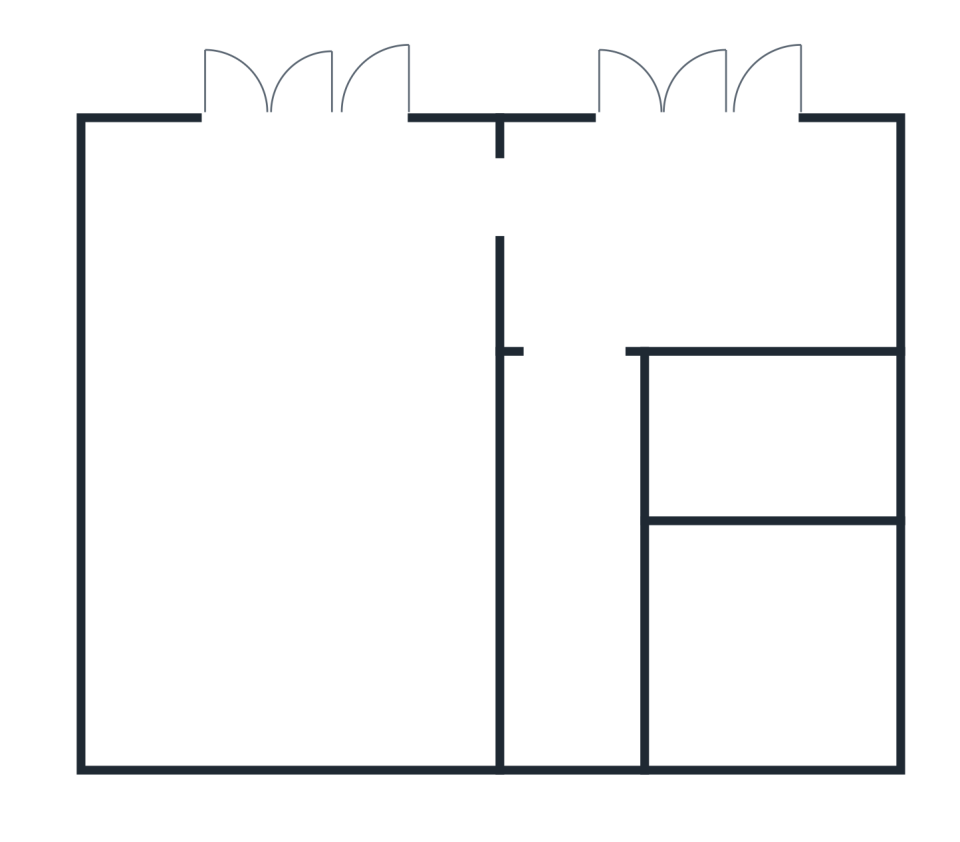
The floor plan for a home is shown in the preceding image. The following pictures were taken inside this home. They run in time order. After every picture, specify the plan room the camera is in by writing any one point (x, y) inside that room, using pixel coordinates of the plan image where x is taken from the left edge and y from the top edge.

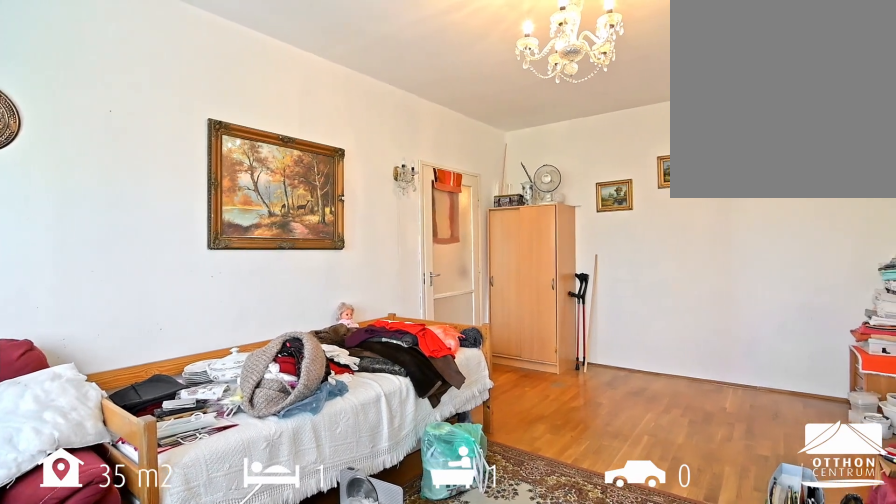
(299, 438)
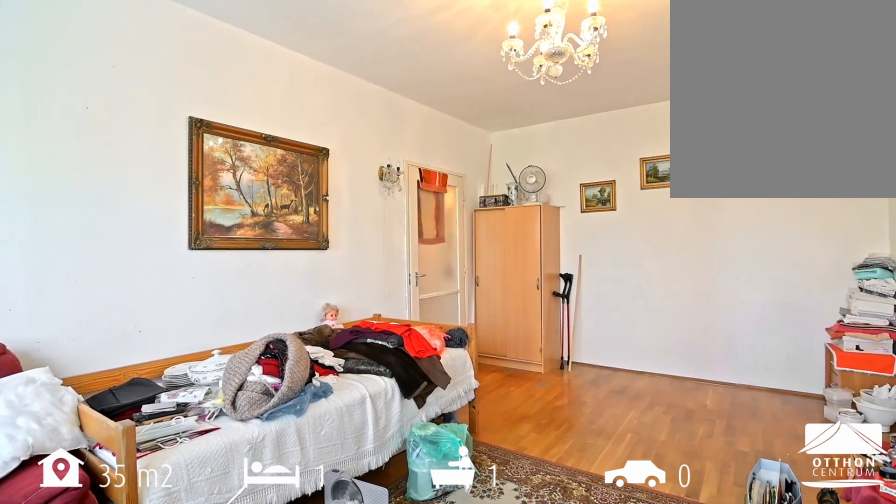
(299, 438)
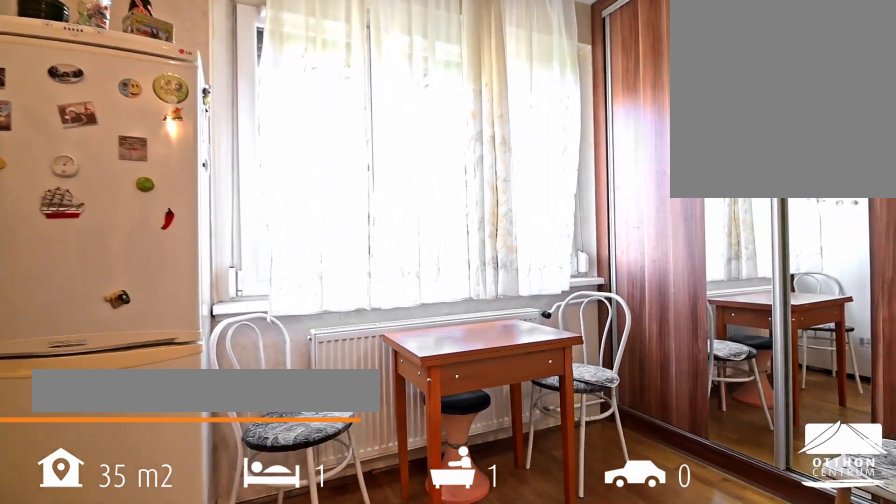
(709, 250)
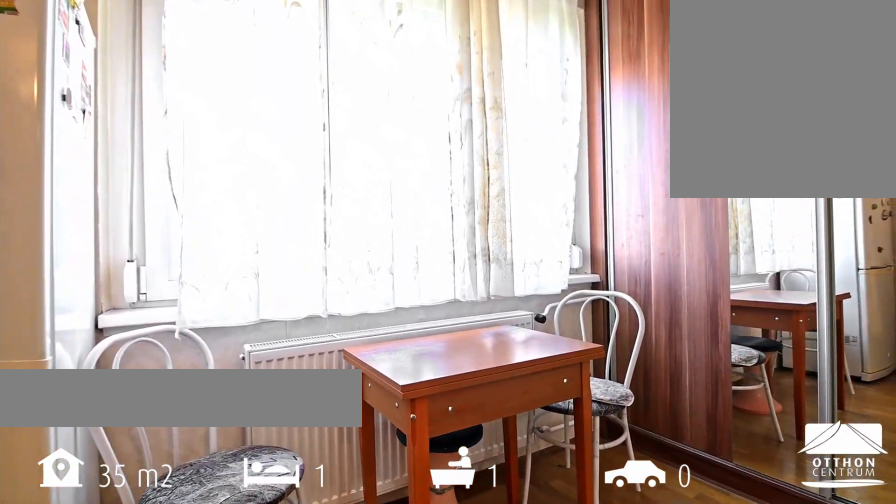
(709, 250)
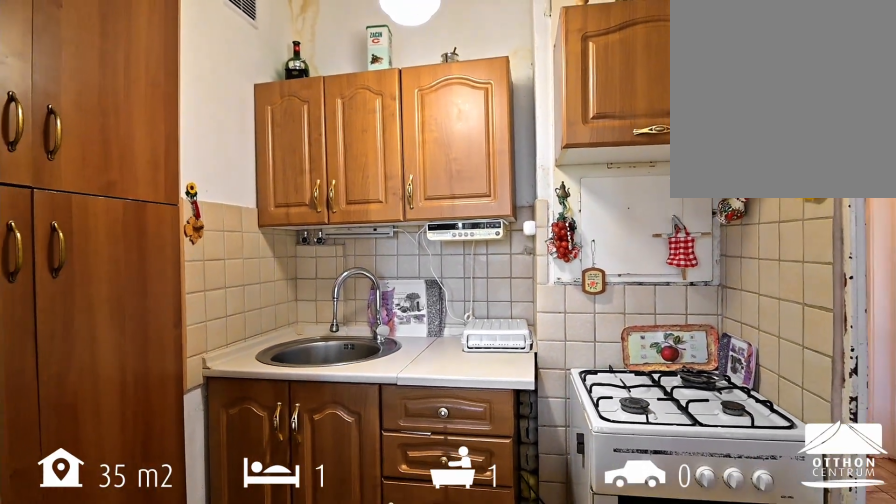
(783, 437)
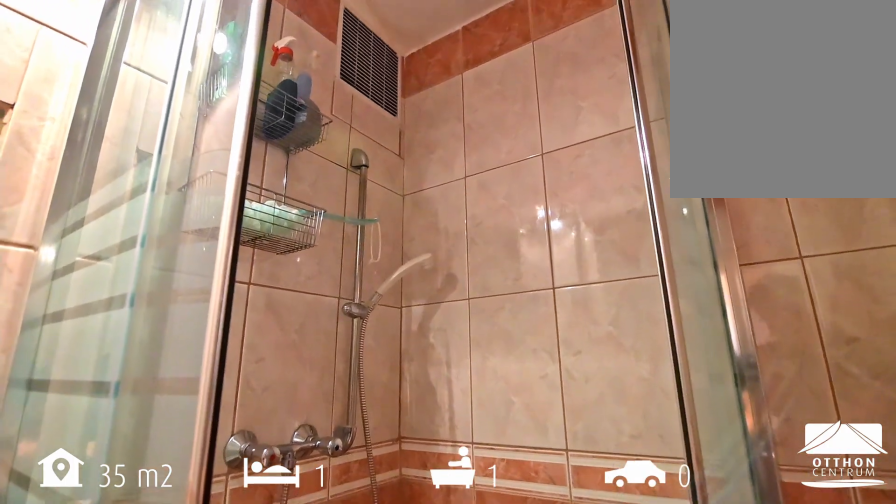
(784, 654)
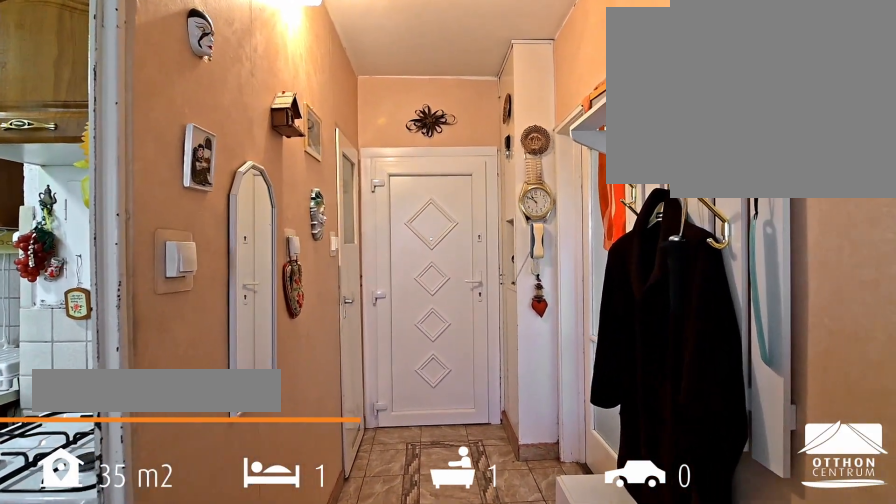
(590, 552)
